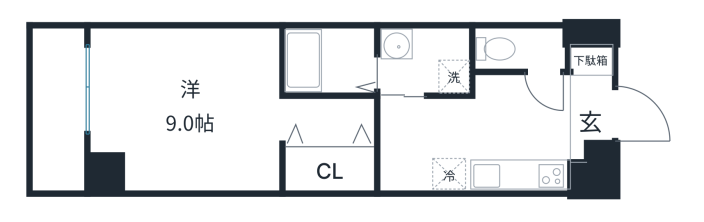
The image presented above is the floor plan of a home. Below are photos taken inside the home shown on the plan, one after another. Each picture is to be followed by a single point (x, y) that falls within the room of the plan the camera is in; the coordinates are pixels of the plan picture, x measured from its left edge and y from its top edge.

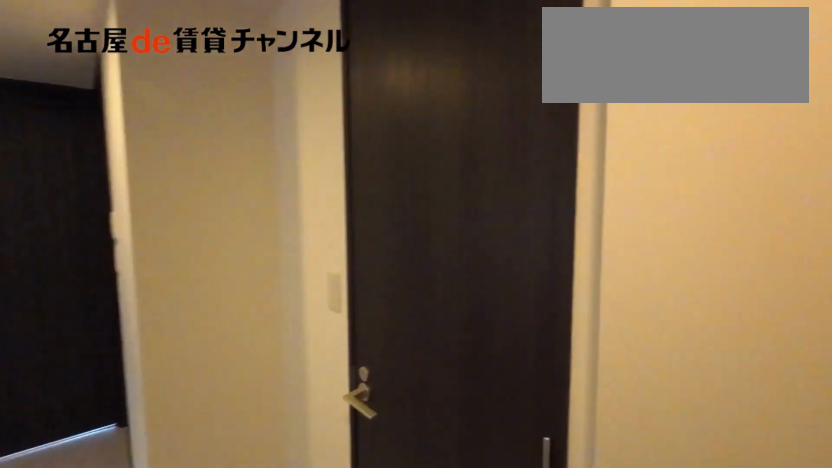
(590, 104)
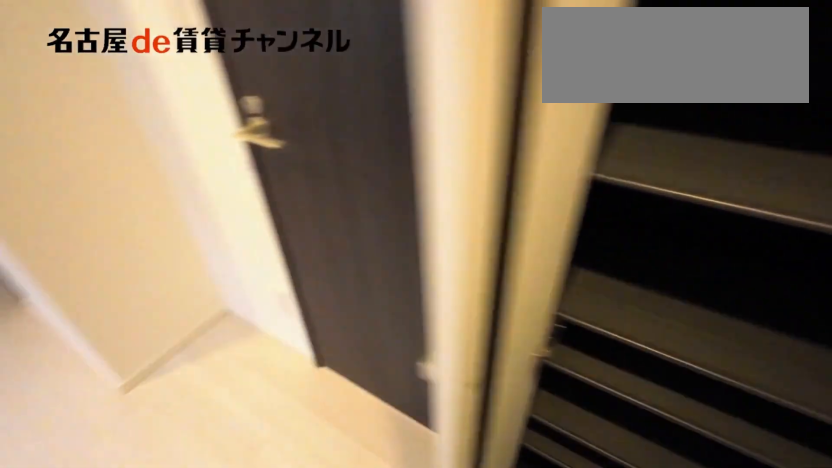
(590, 104)
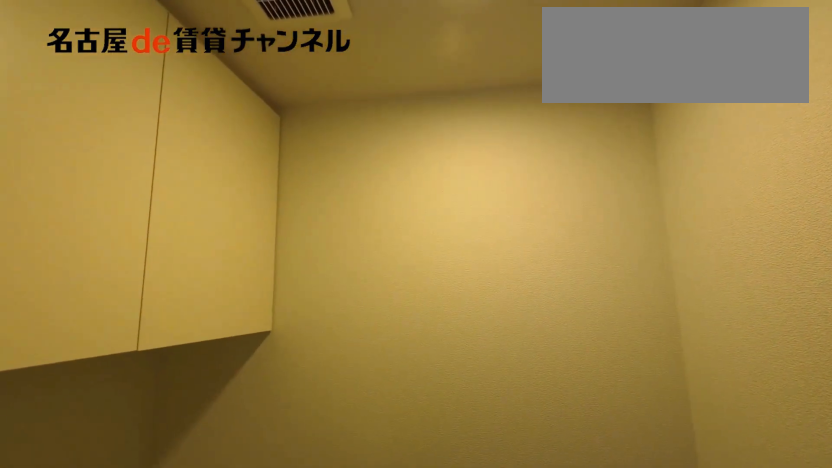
(520, 49)
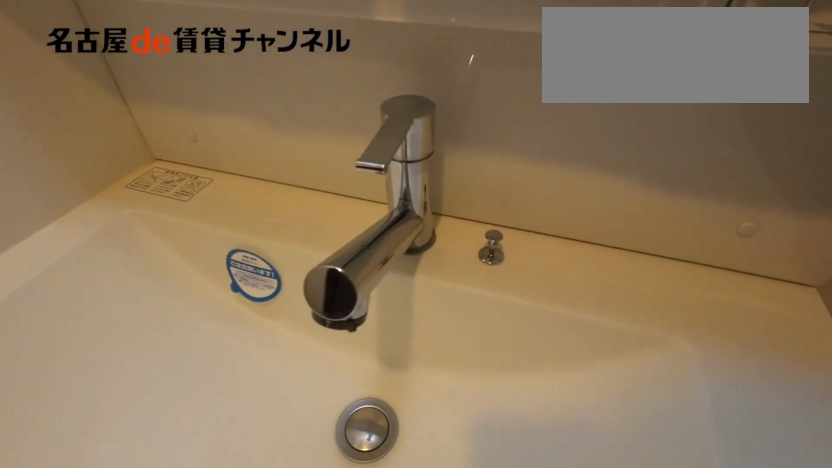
(426, 60)
